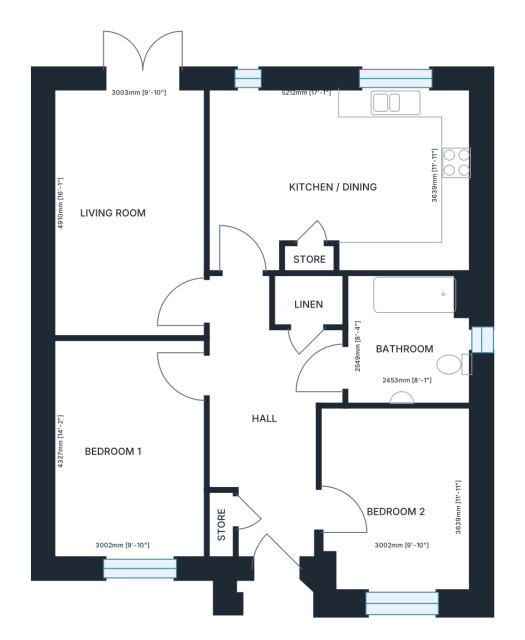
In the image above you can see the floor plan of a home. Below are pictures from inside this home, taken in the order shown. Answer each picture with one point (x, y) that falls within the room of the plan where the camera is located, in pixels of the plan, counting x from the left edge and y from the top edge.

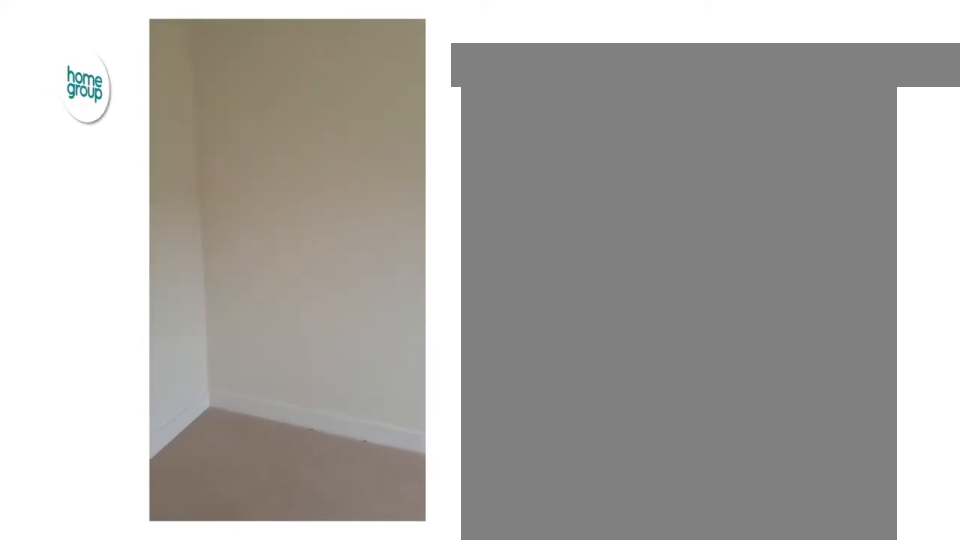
(398, 499)
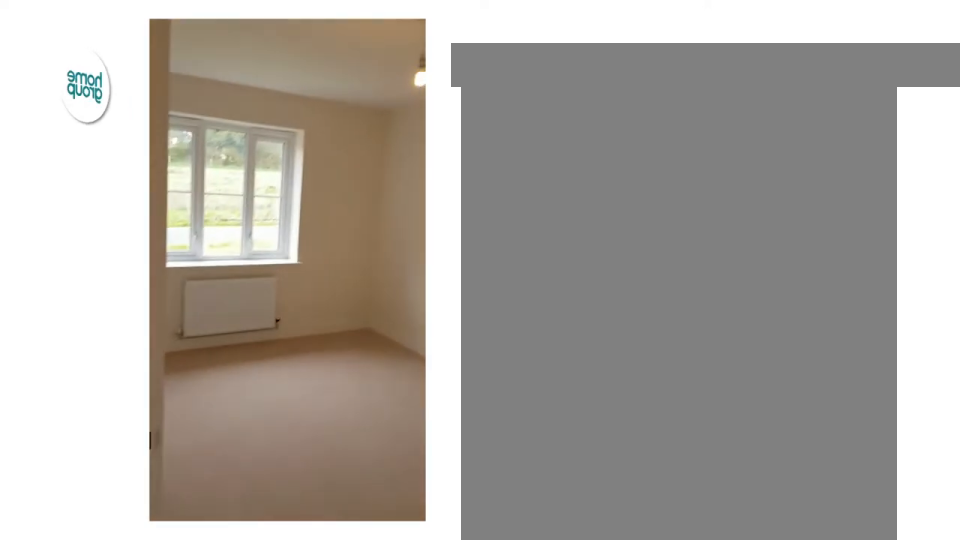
(129, 448)
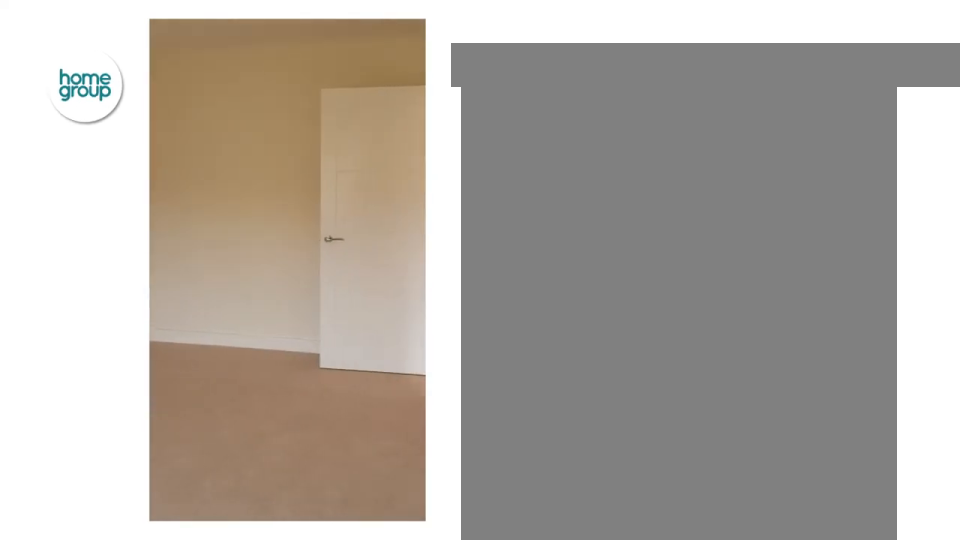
(129, 448)
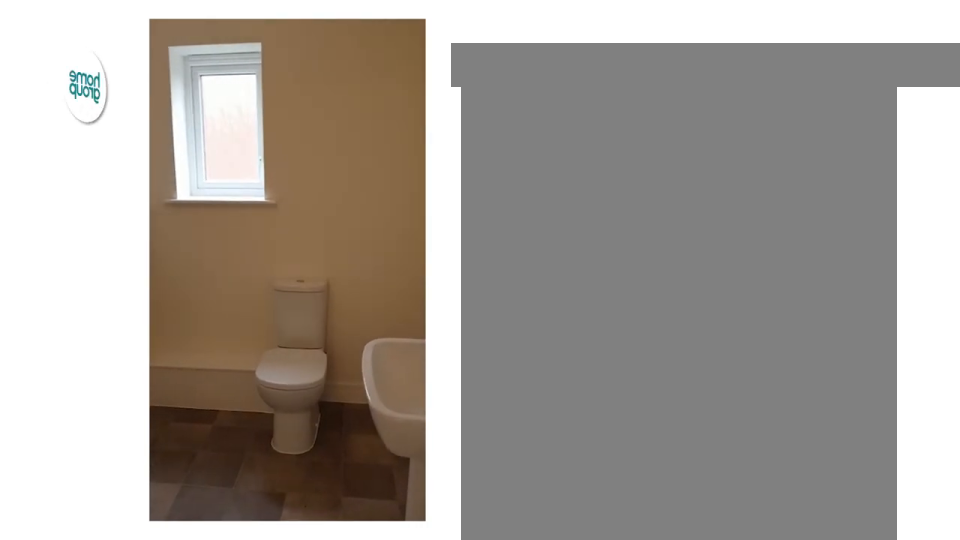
(408, 340)
